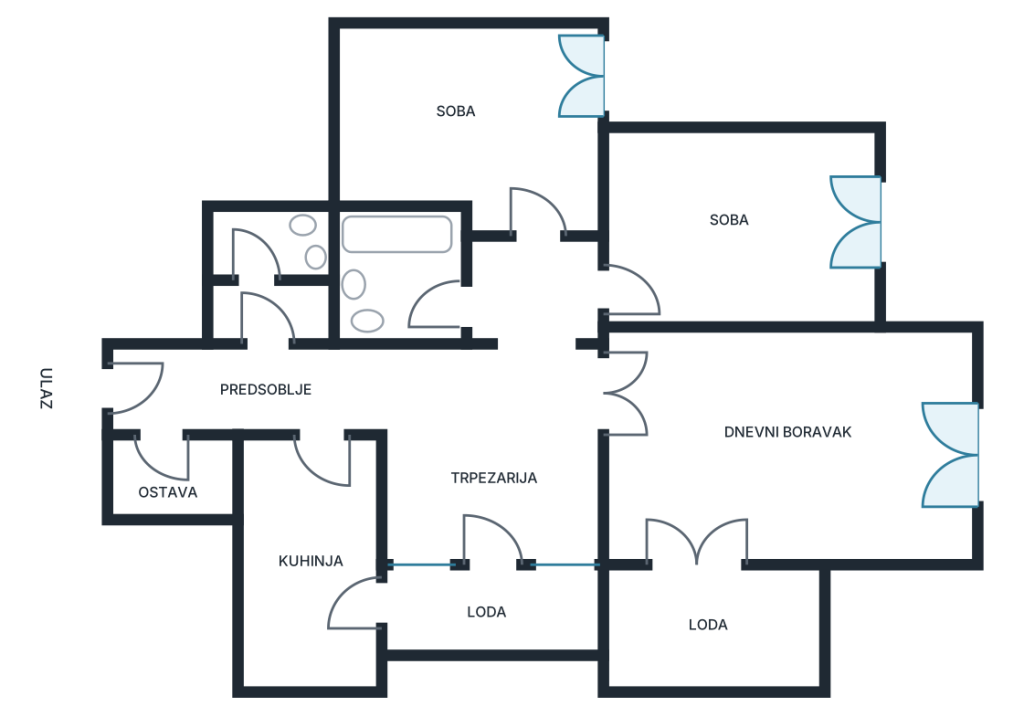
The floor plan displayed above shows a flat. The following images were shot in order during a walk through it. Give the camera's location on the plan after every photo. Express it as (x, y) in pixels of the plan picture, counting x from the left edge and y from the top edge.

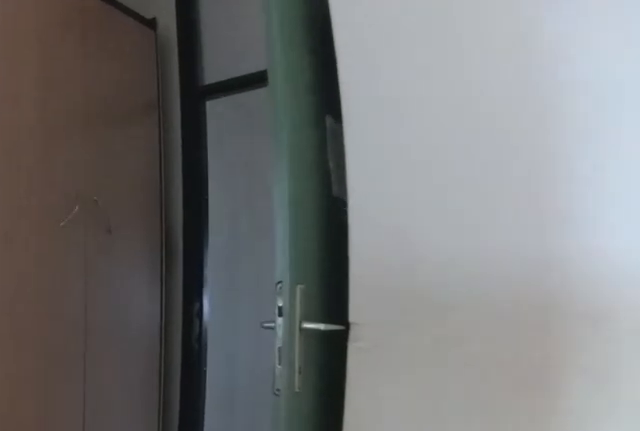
(447, 118)
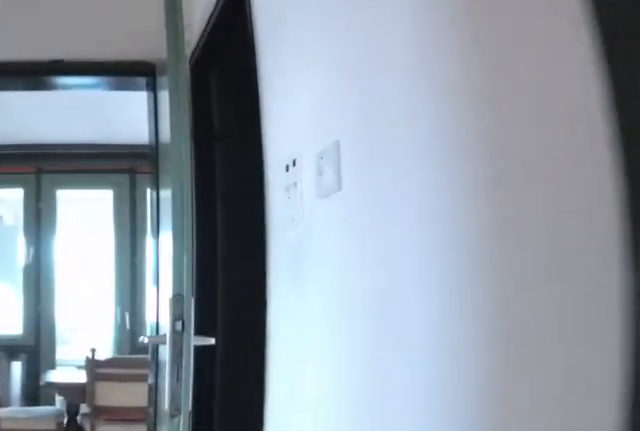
(548, 213)
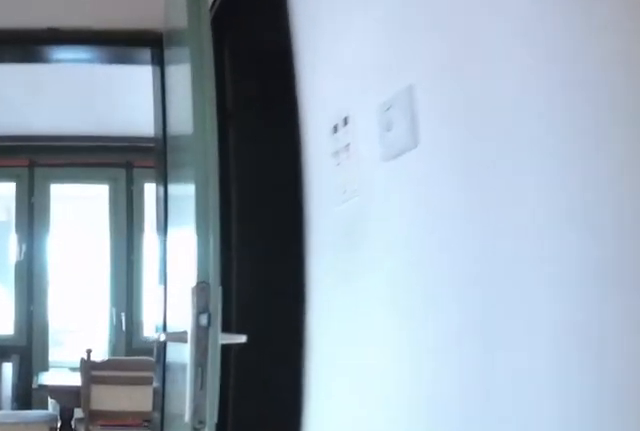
(551, 225)
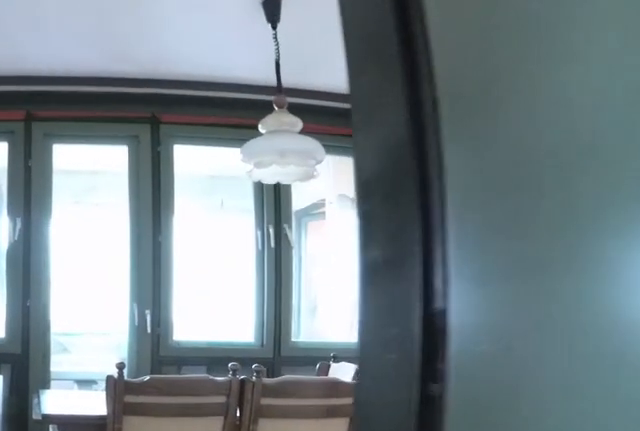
(553, 283)
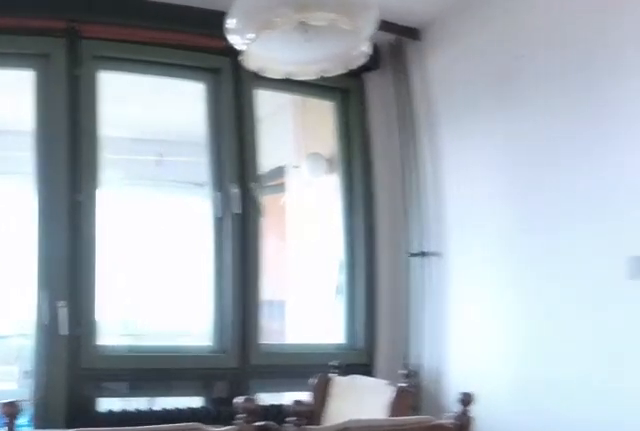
(545, 371)
